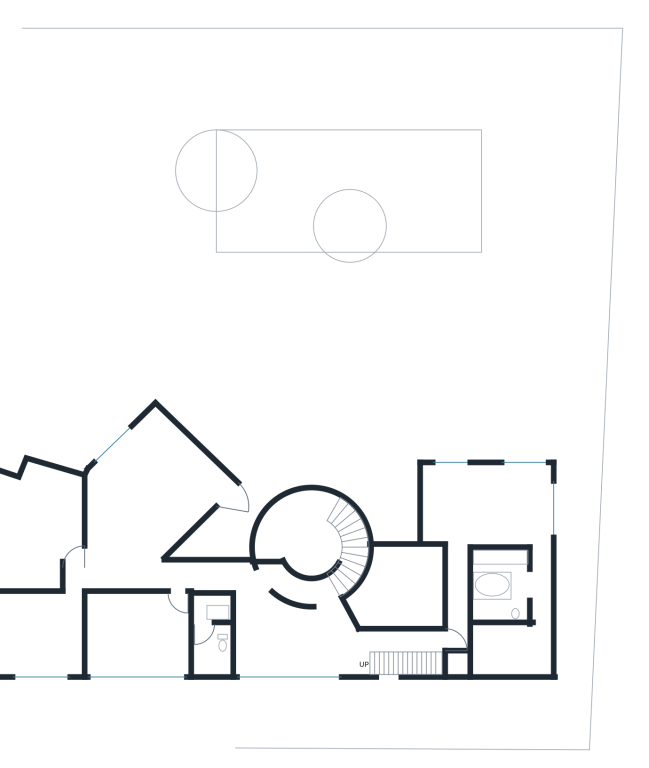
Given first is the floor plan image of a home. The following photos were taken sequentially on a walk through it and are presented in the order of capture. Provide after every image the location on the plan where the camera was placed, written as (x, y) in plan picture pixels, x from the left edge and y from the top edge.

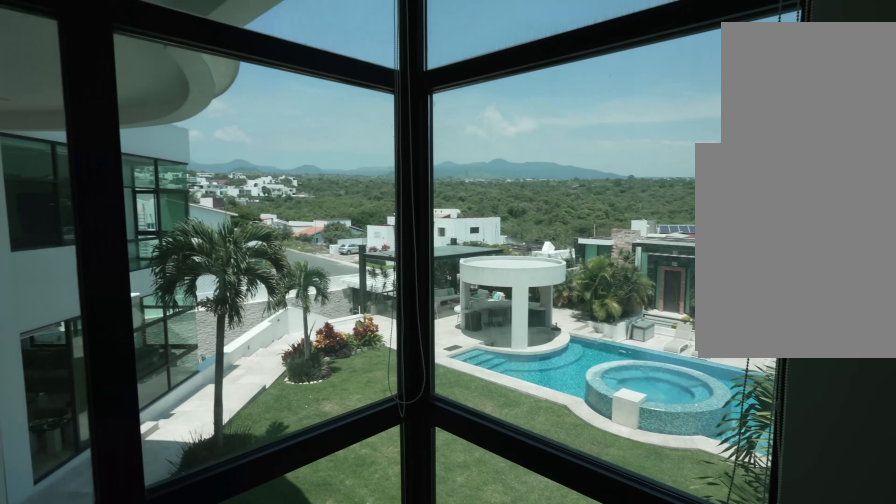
(476, 480)
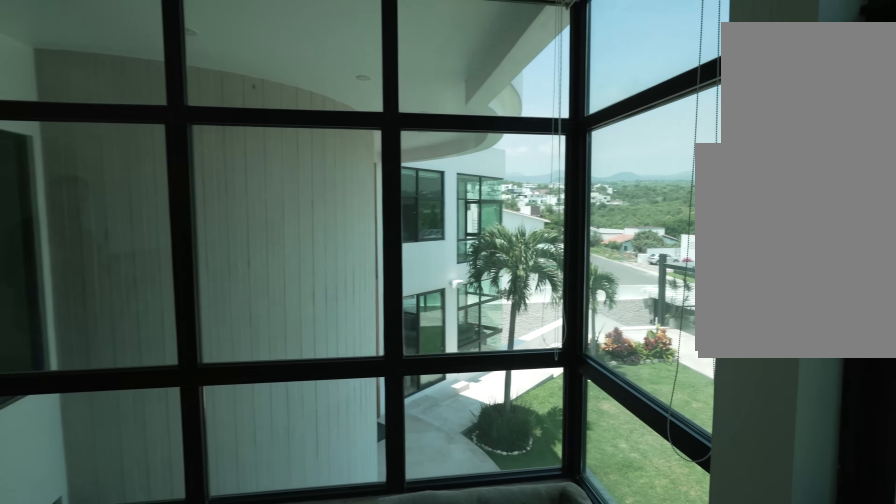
(476, 480)
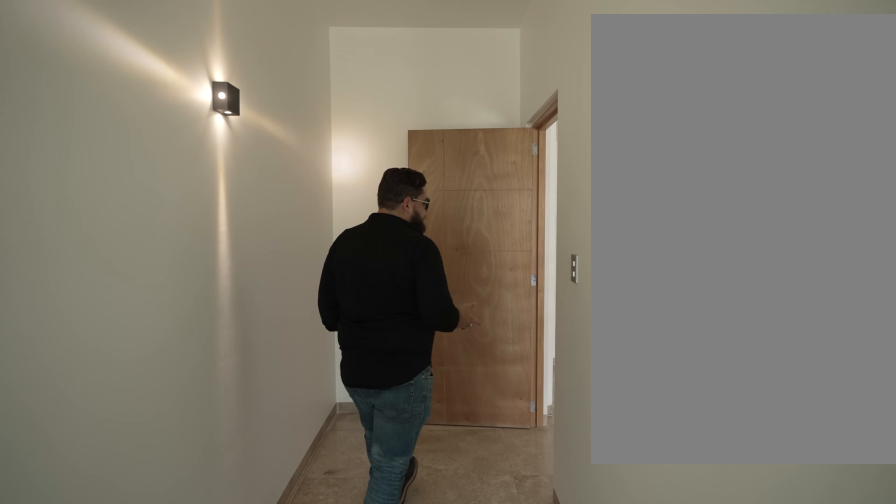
(453, 556)
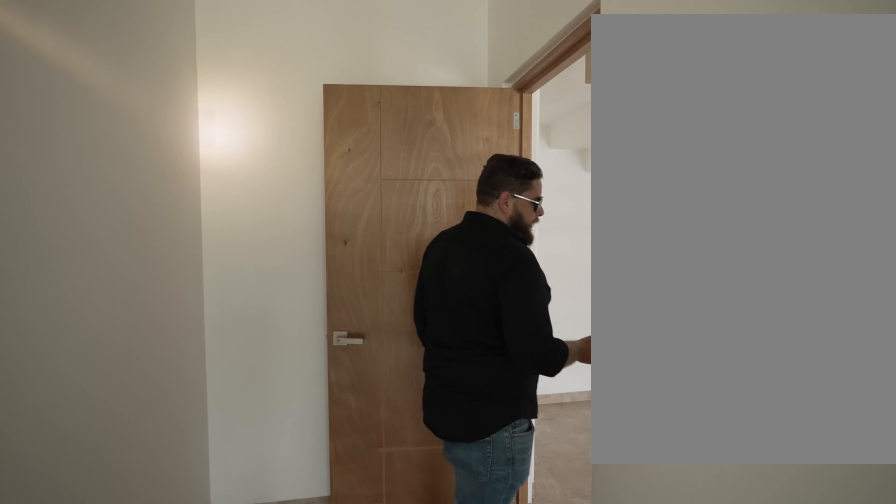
(453, 572)
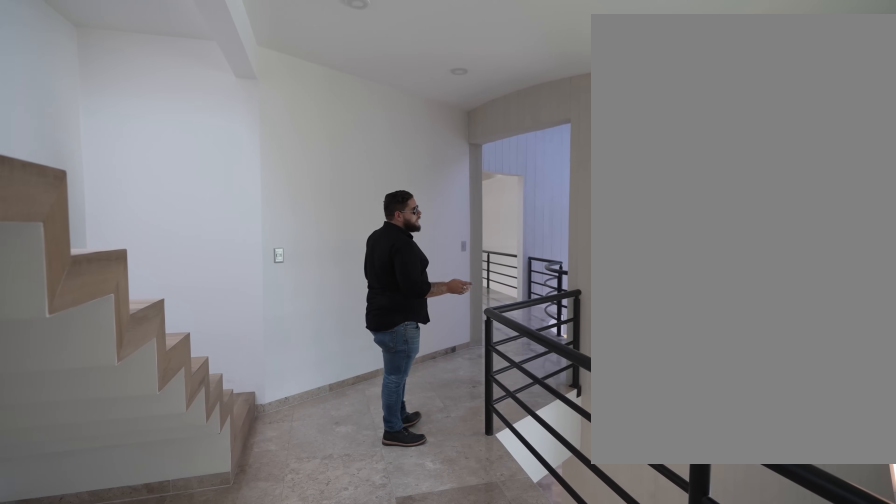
(420, 638)
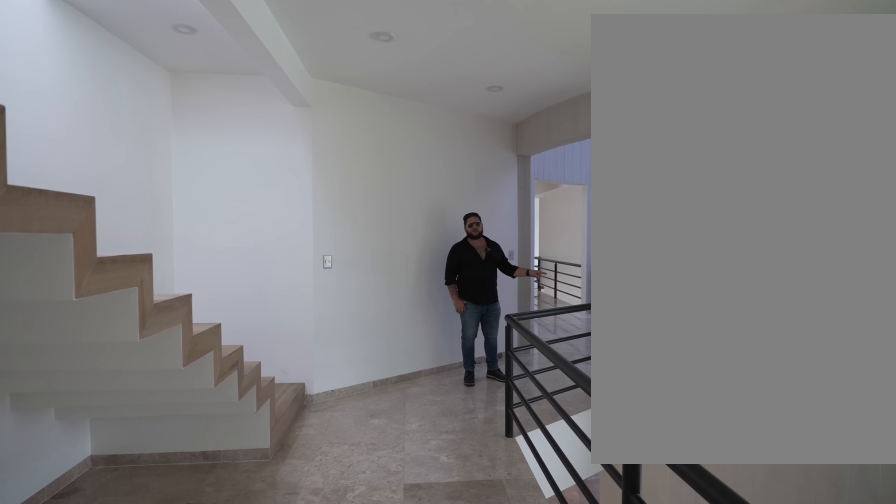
(420, 637)
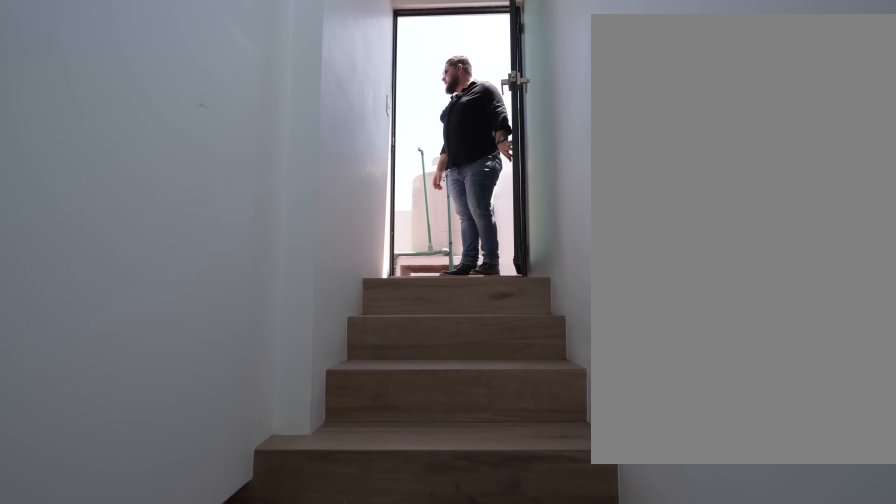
(386, 664)
